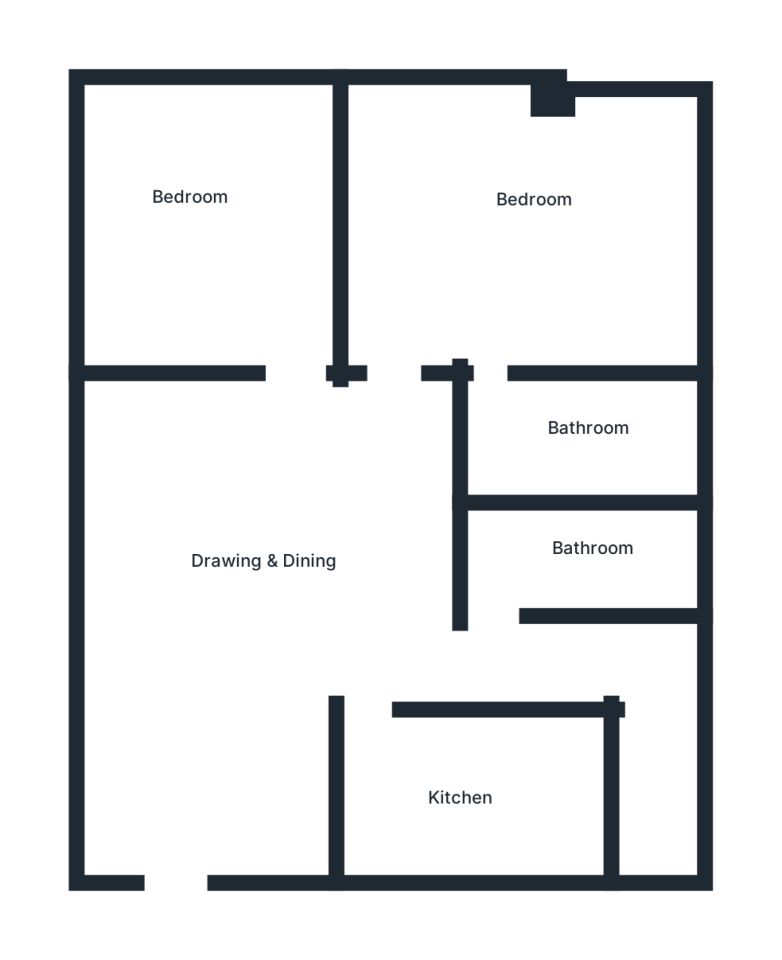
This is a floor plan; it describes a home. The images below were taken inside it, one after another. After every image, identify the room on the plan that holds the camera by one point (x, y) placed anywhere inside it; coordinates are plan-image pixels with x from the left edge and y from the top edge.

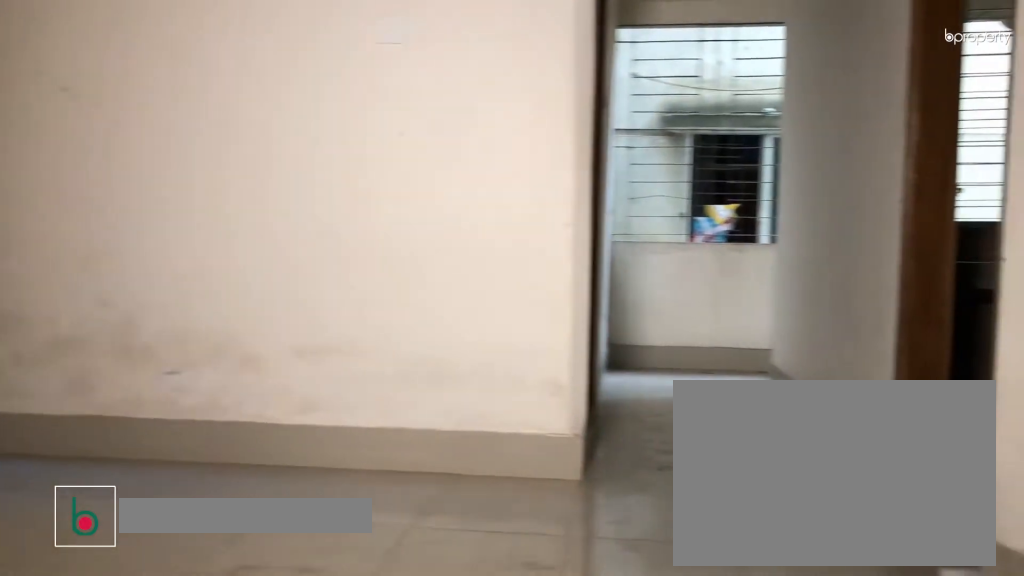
(272, 567)
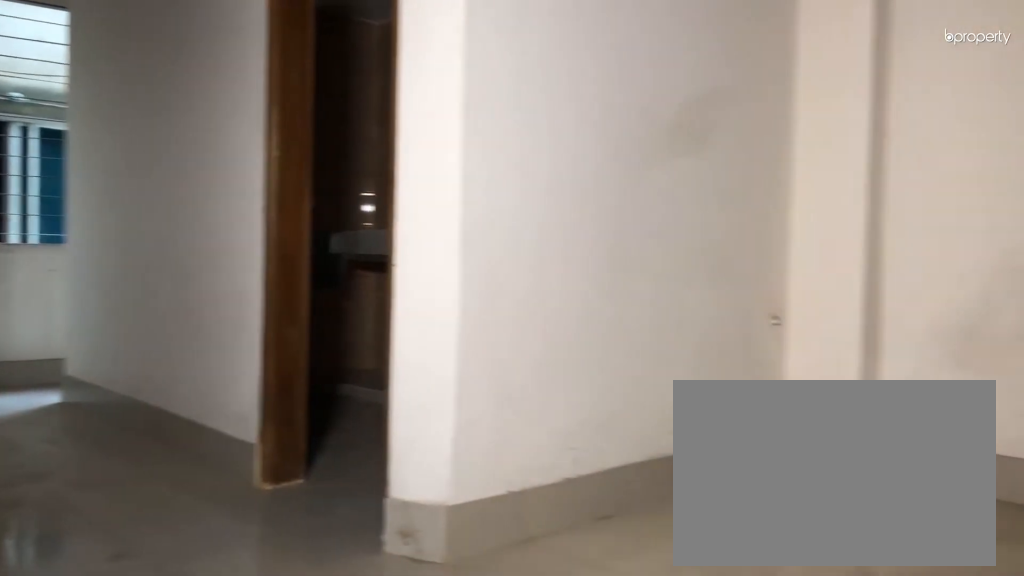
(272, 567)
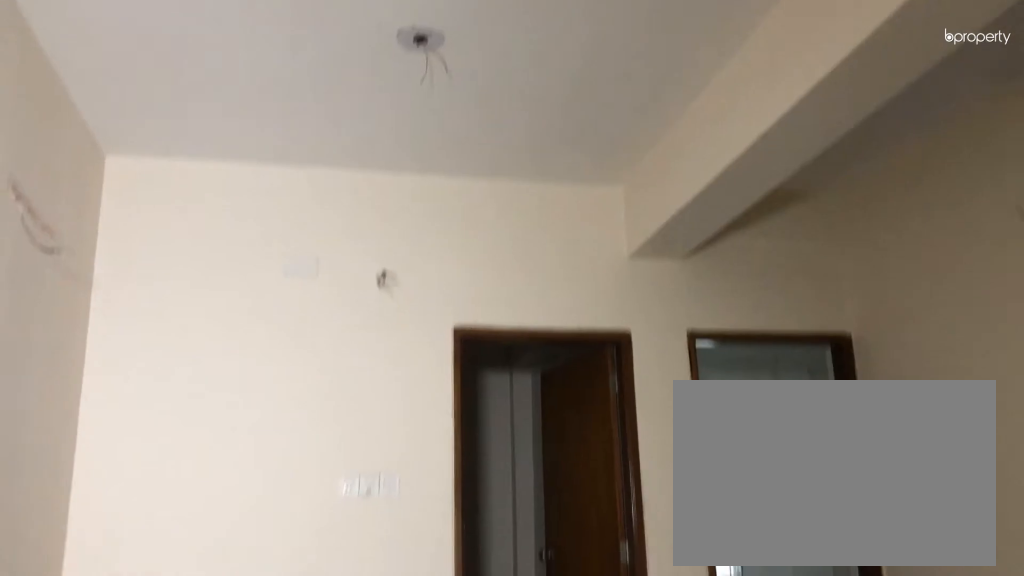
(272, 567)
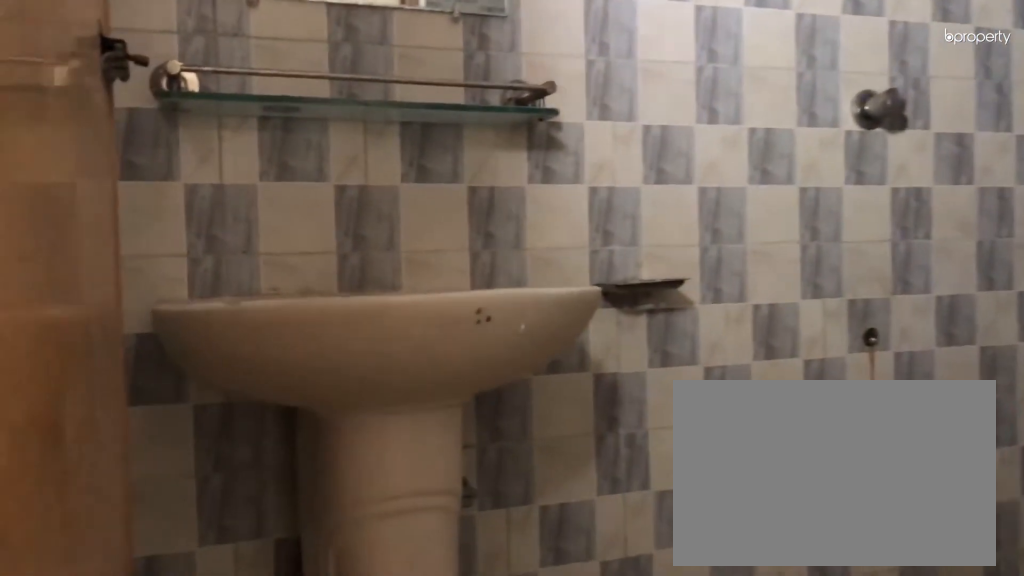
(548, 563)
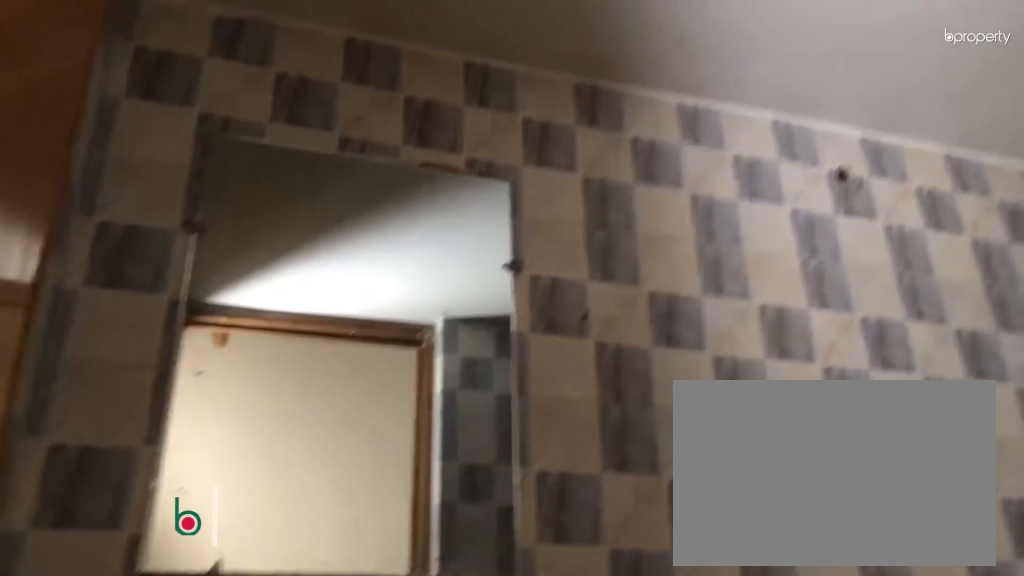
(548, 563)
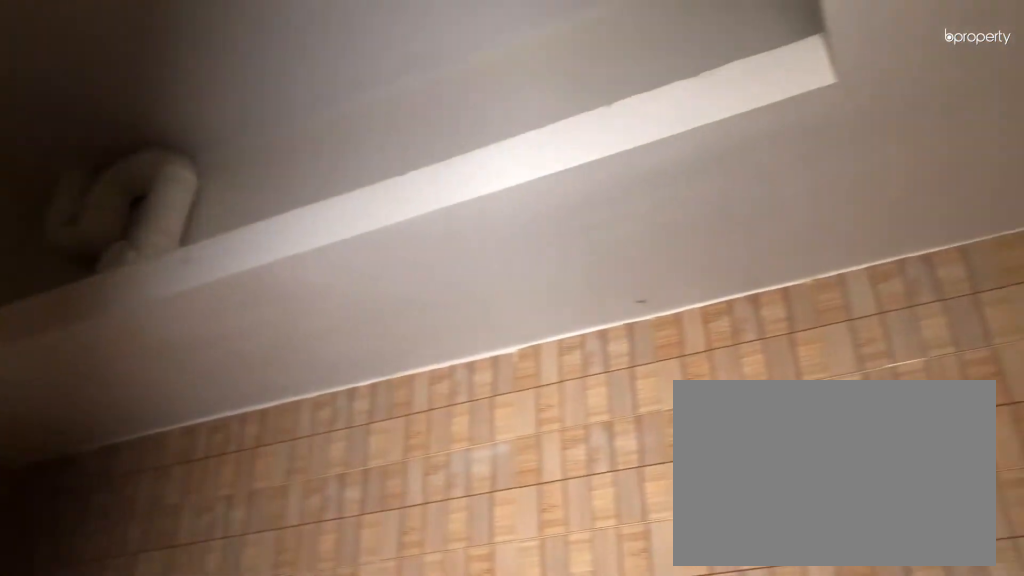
(475, 792)
